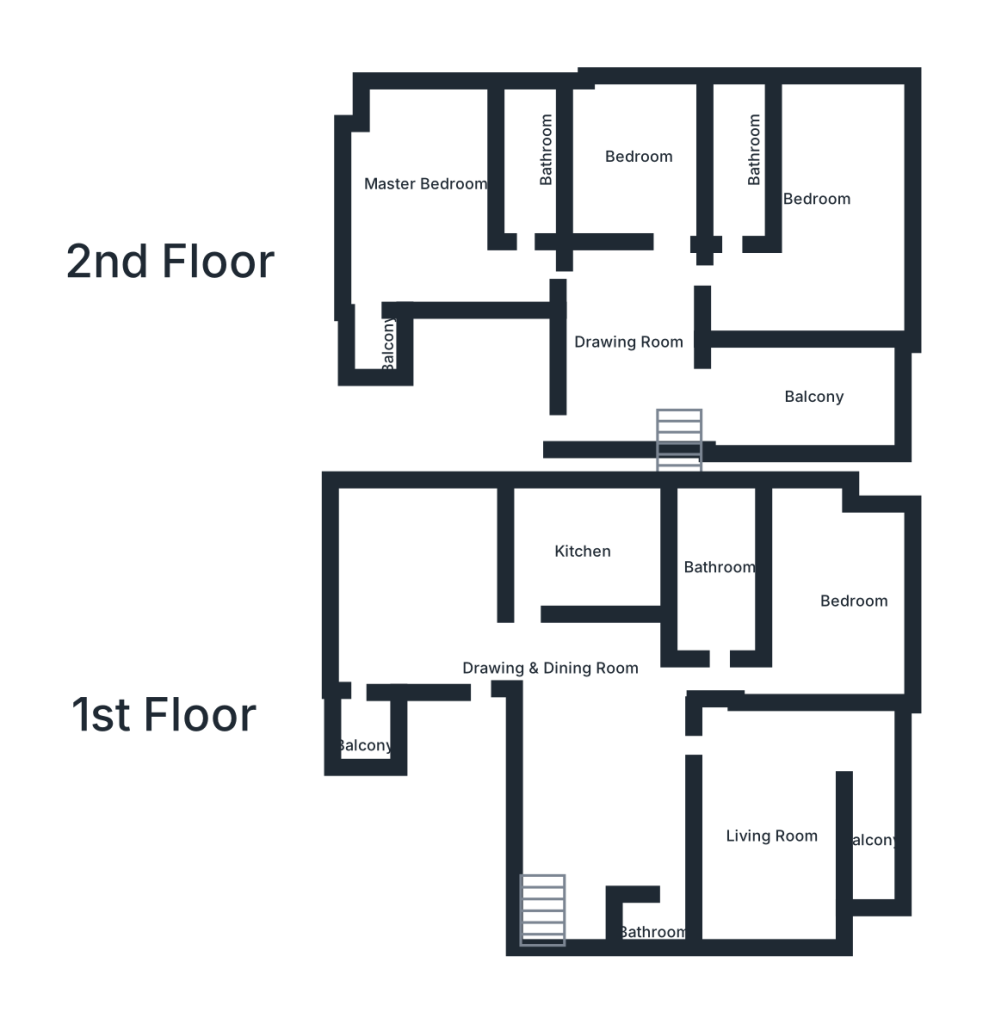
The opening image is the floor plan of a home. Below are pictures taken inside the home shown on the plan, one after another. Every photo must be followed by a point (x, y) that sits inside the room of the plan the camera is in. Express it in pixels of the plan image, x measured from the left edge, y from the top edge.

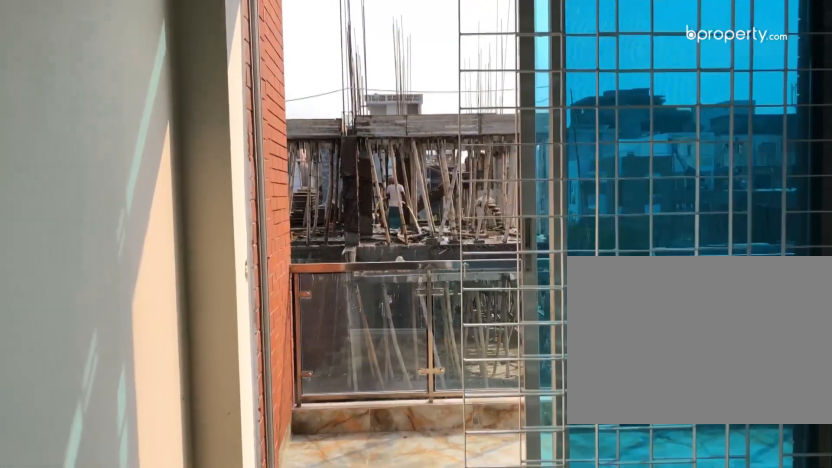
(777, 819)
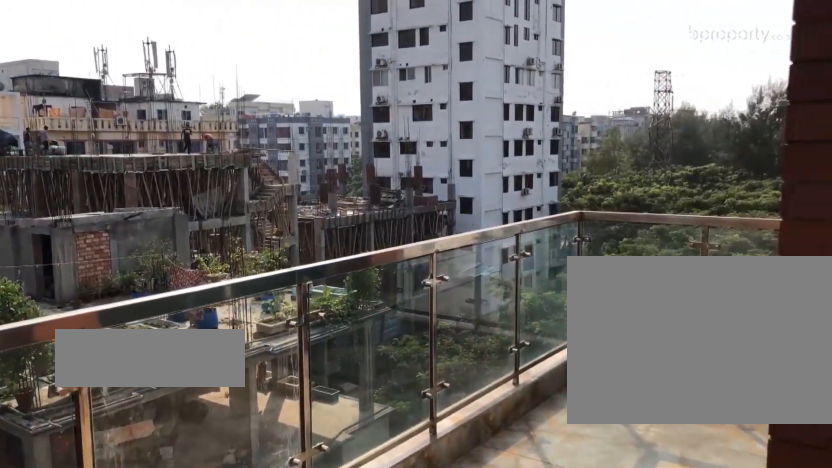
(871, 806)
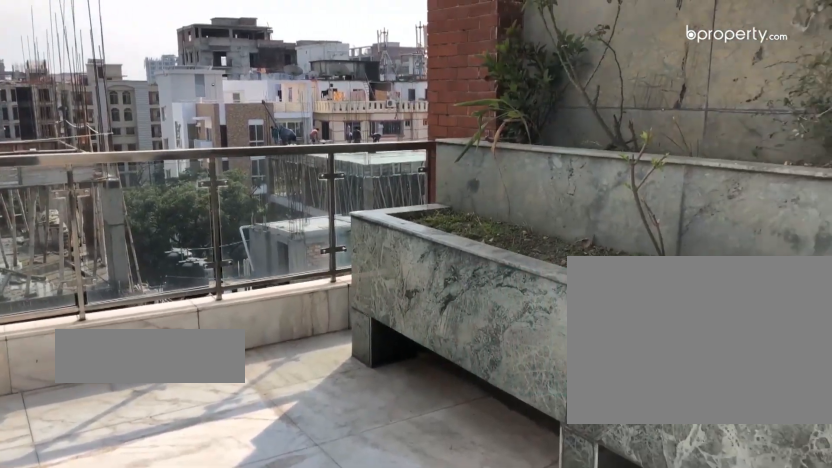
(792, 390)
